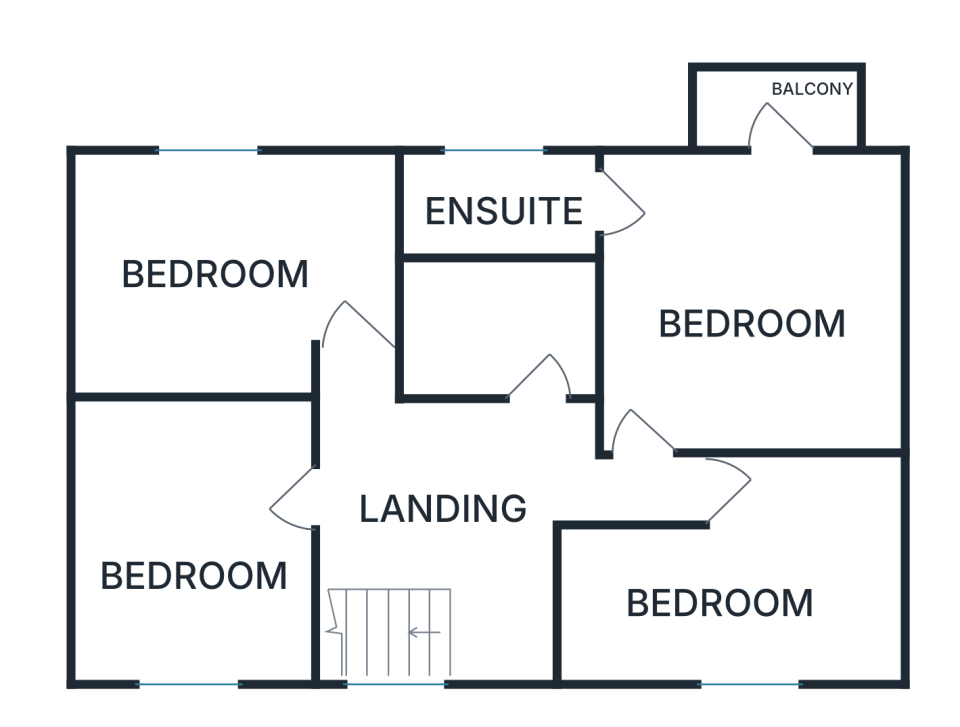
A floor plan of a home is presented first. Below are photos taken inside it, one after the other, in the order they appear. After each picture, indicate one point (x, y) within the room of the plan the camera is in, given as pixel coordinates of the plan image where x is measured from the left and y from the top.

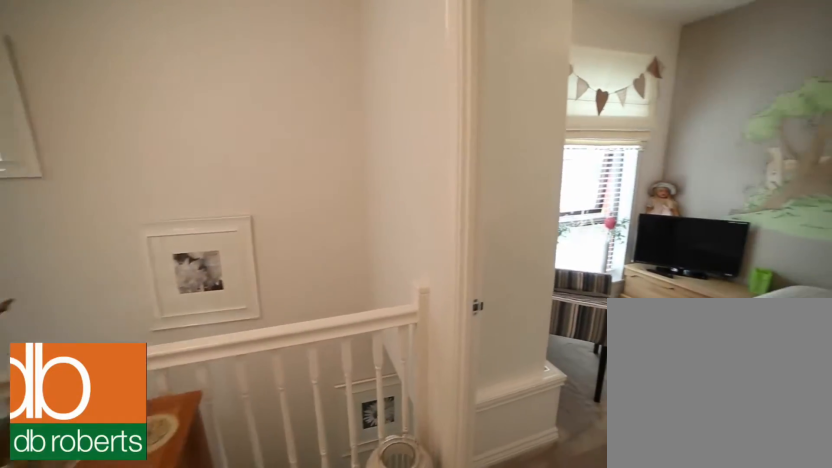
(474, 497)
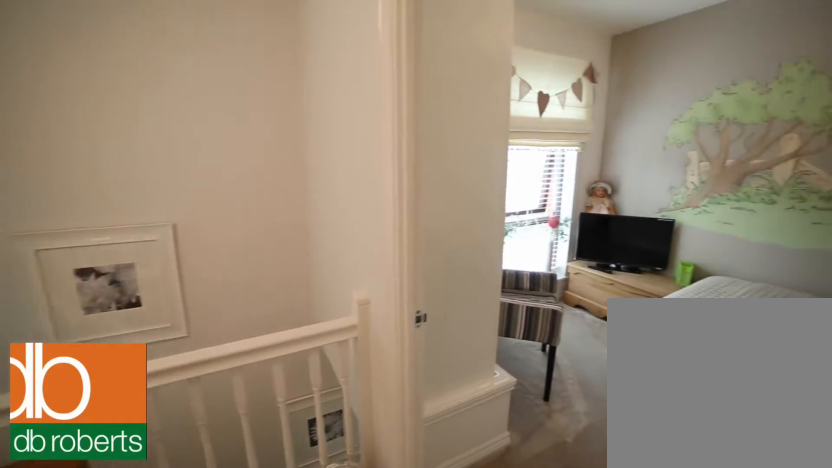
(474, 497)
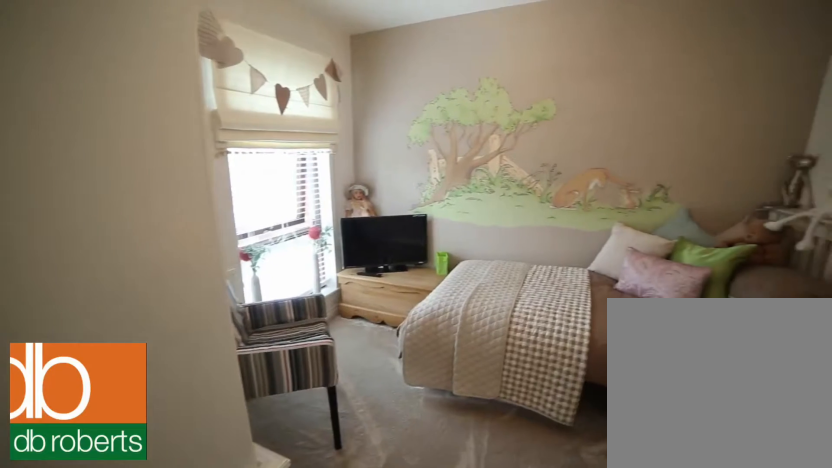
(190, 541)
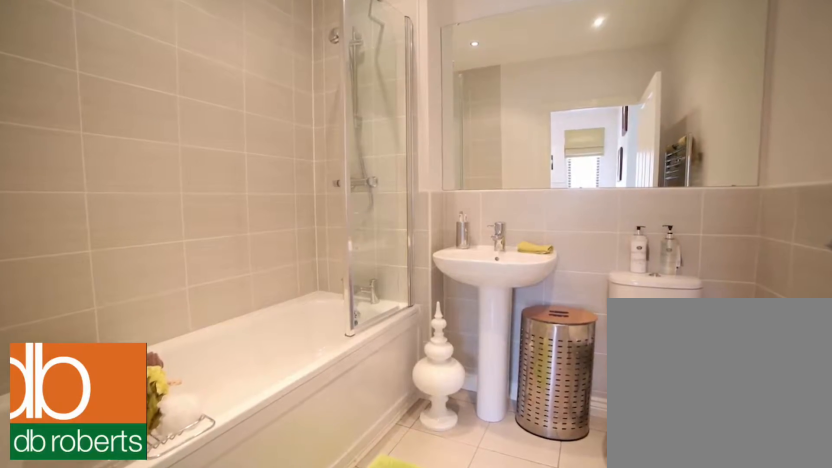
(498, 325)
